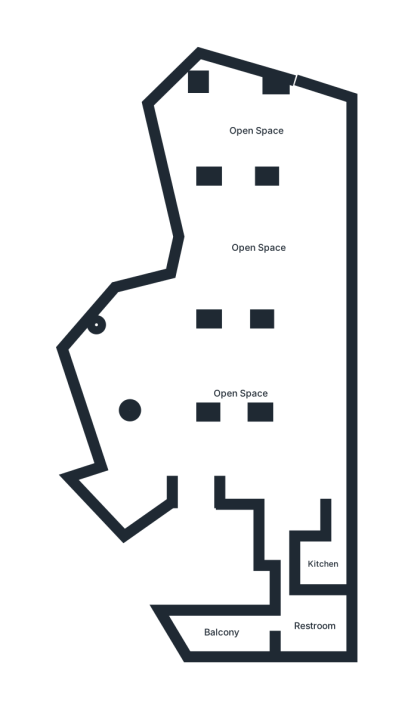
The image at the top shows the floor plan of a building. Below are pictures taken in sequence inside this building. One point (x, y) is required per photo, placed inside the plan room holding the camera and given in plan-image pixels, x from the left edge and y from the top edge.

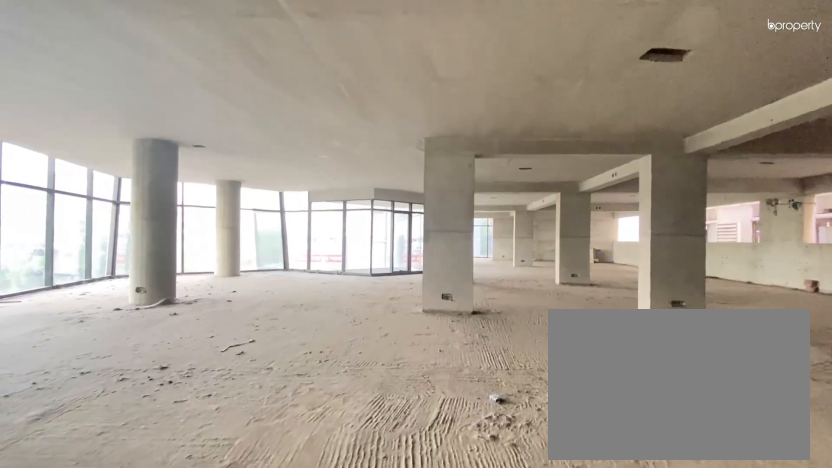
(227, 451)
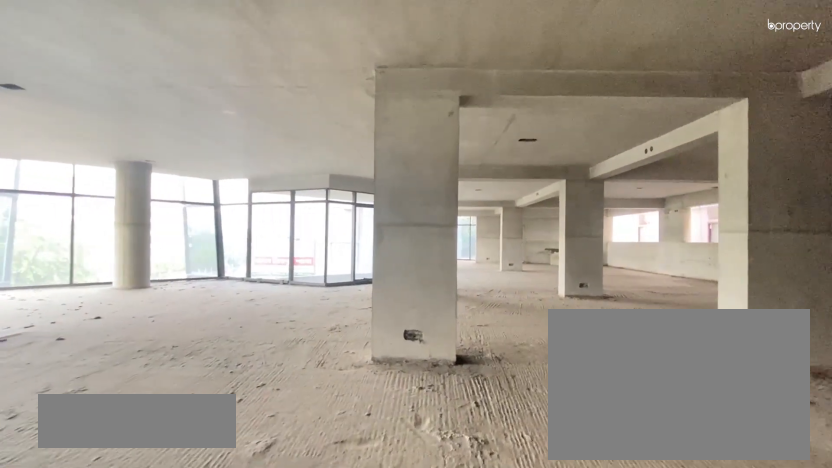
(227, 451)
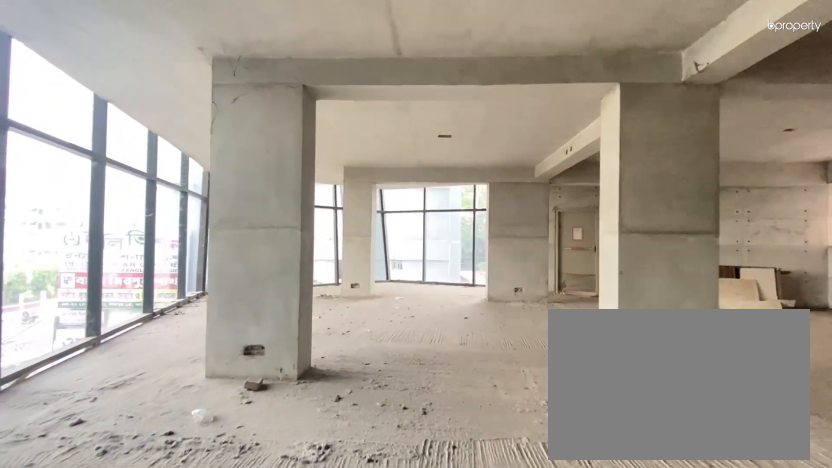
(235, 292)
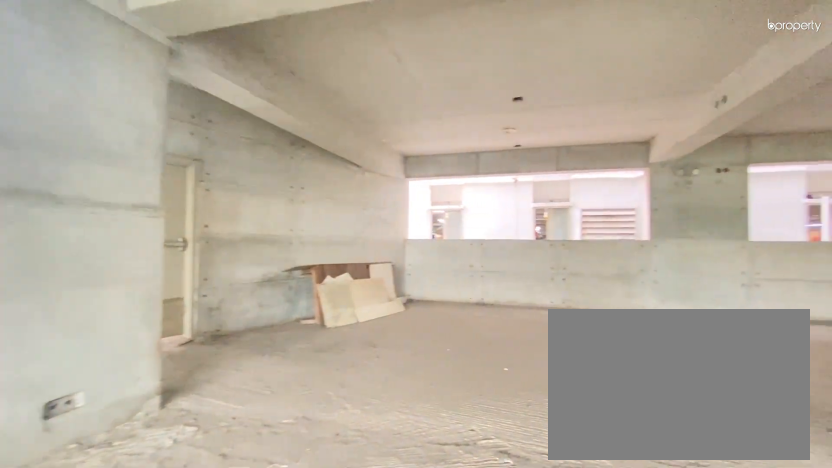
(268, 136)
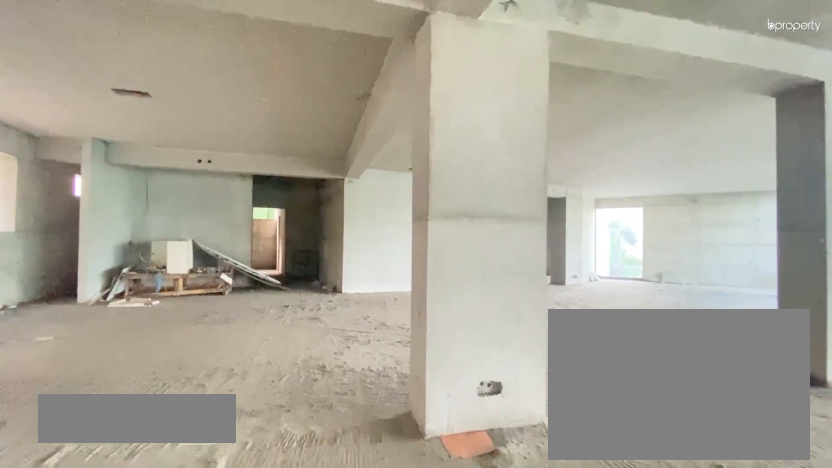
(326, 430)
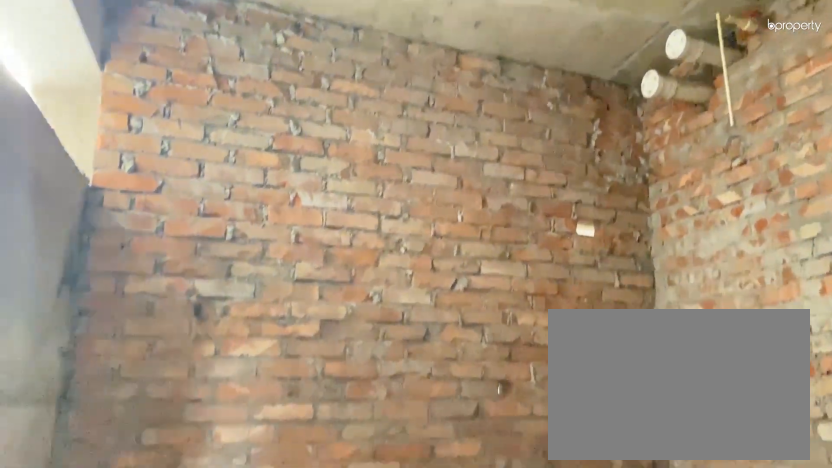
(324, 564)
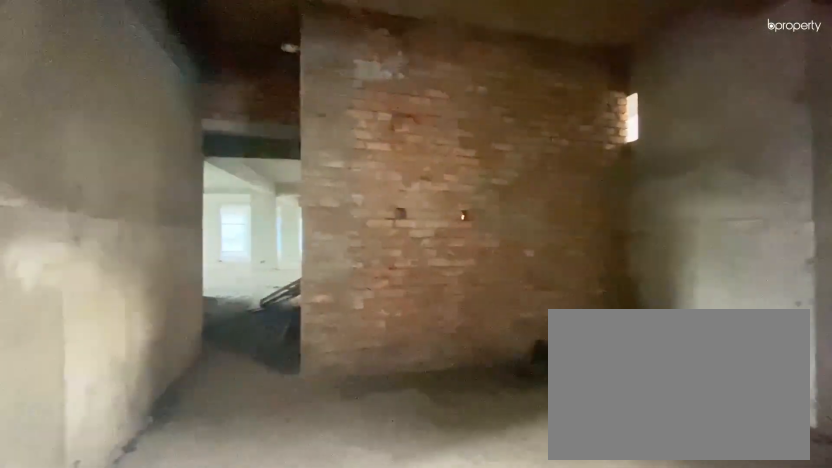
(309, 625)
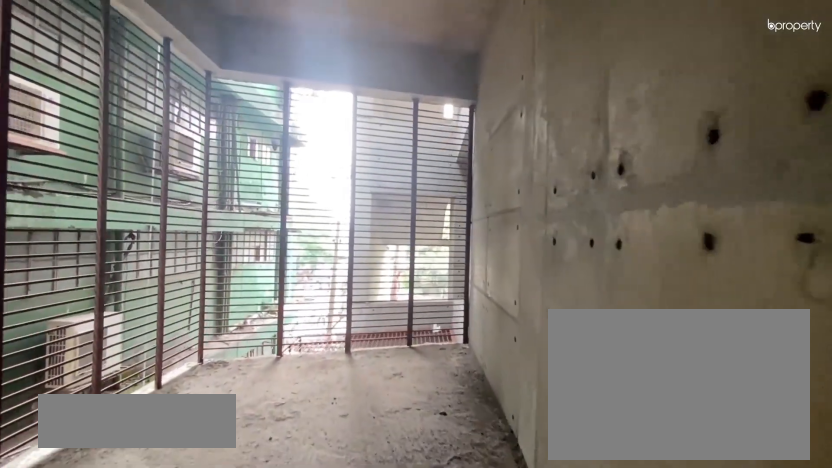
(221, 636)
